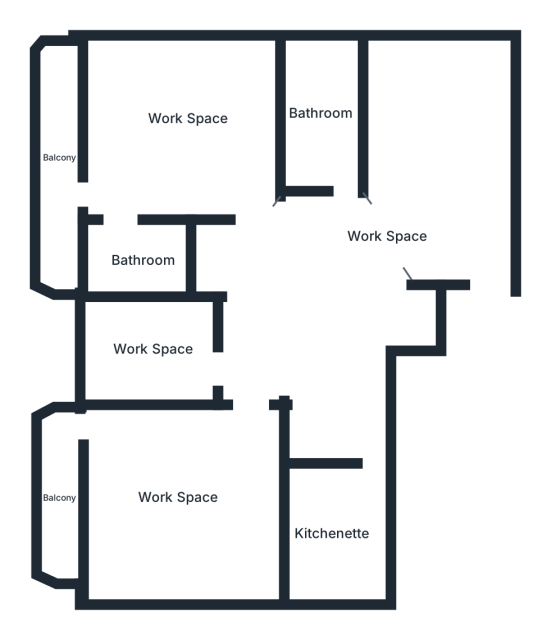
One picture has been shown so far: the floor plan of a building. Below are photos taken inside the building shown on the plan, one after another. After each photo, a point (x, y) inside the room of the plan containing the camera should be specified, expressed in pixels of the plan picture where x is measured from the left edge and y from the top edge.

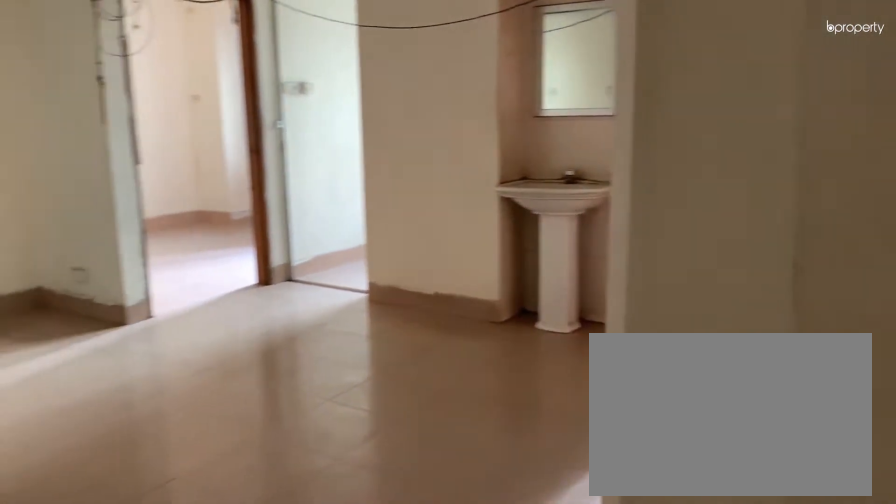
(392, 235)
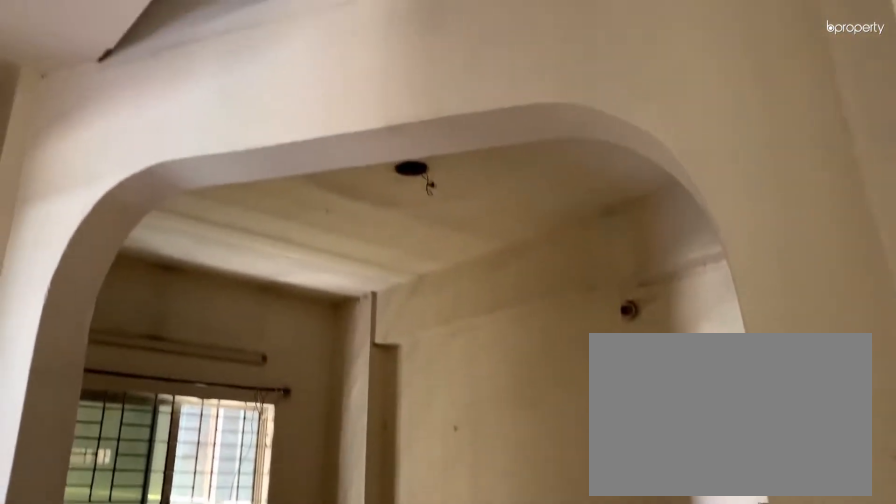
(392, 235)
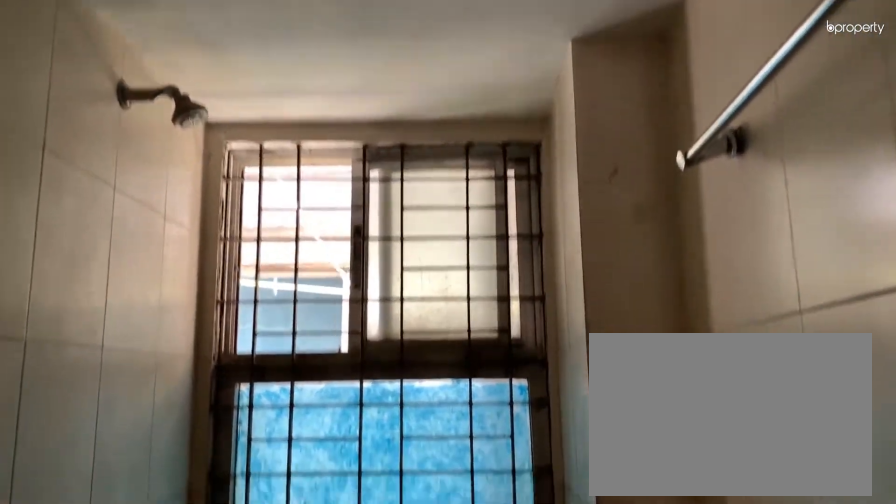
(320, 113)
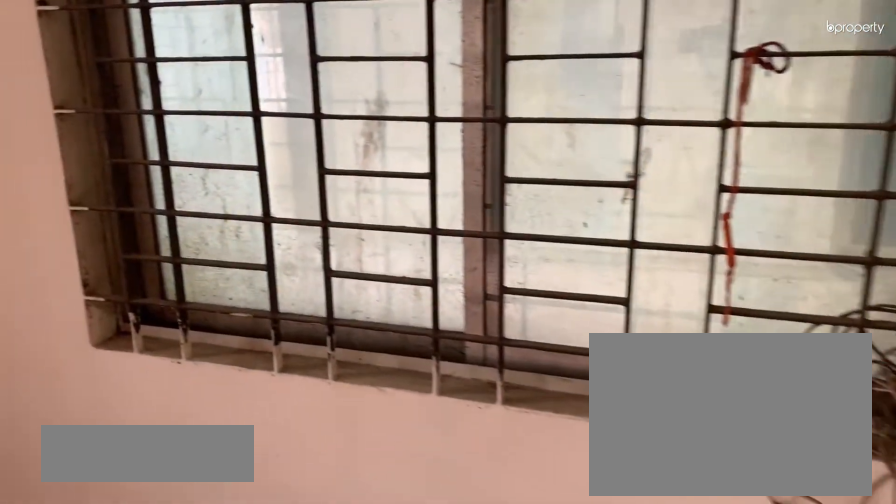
(186, 117)
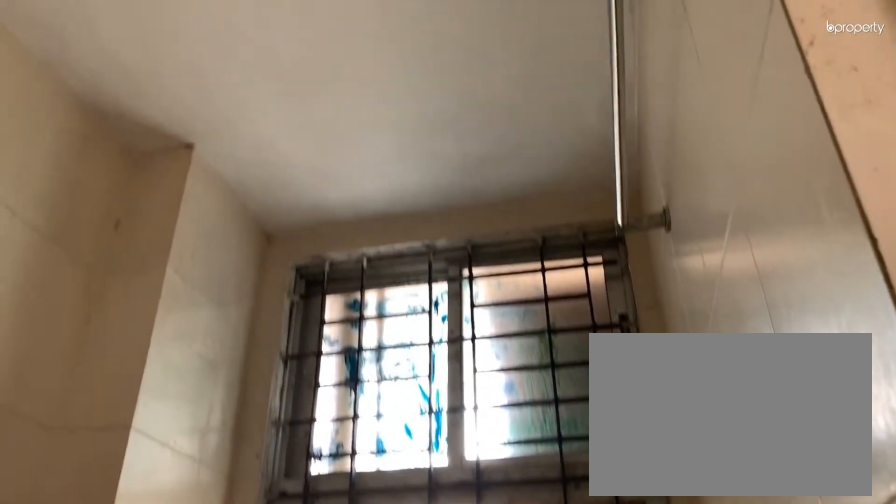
(143, 260)
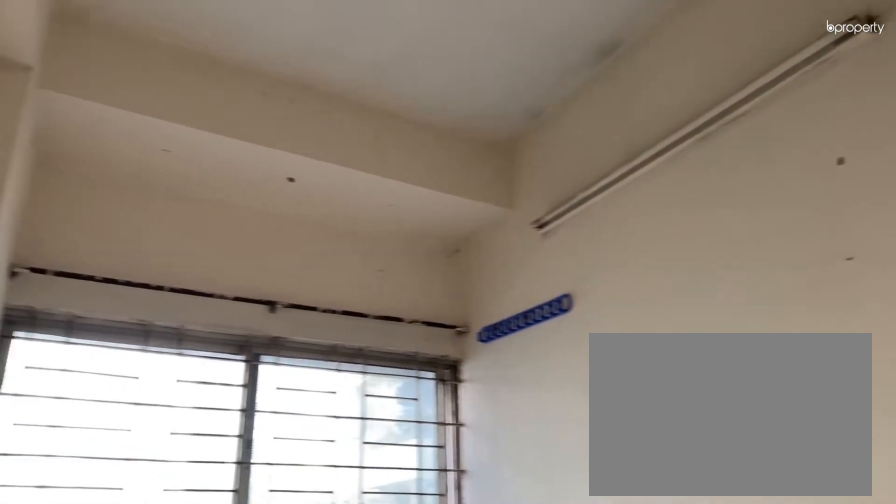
(152, 349)
